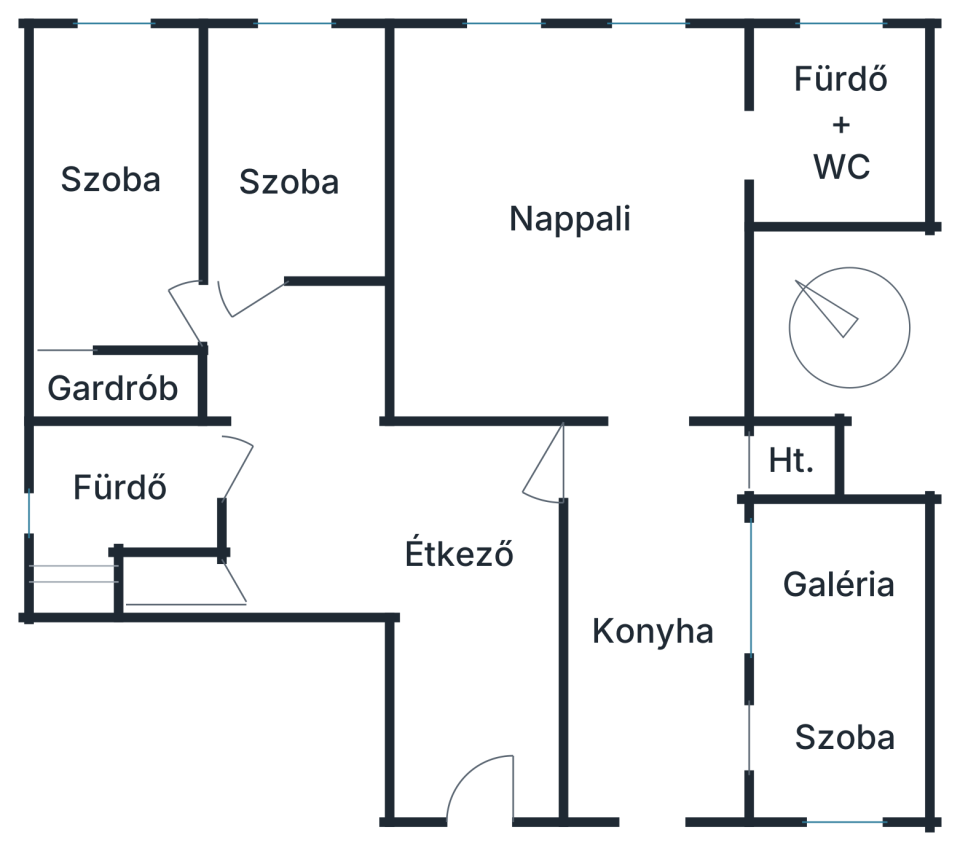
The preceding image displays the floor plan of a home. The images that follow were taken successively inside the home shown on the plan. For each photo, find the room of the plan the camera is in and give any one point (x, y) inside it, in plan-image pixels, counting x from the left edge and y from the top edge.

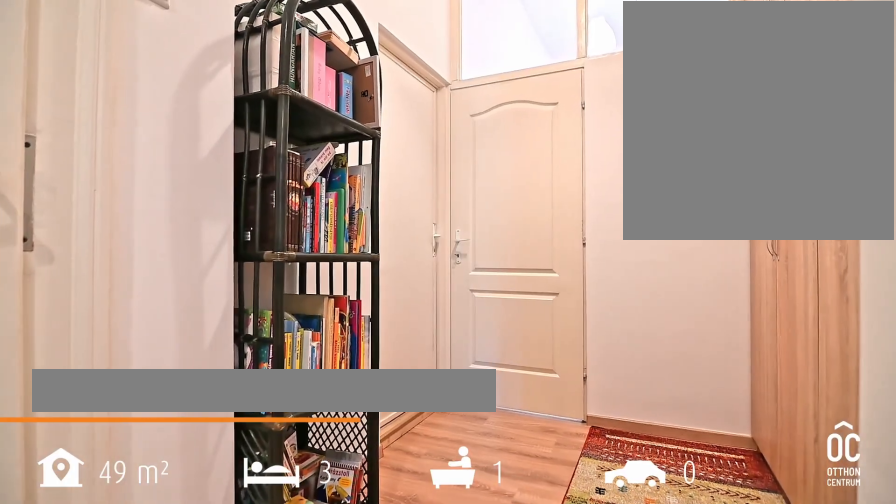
(291, 413)
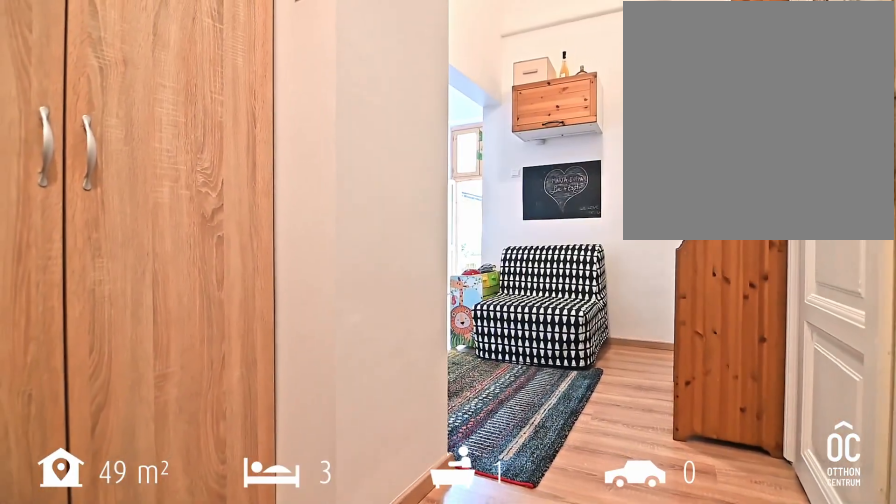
(291, 413)
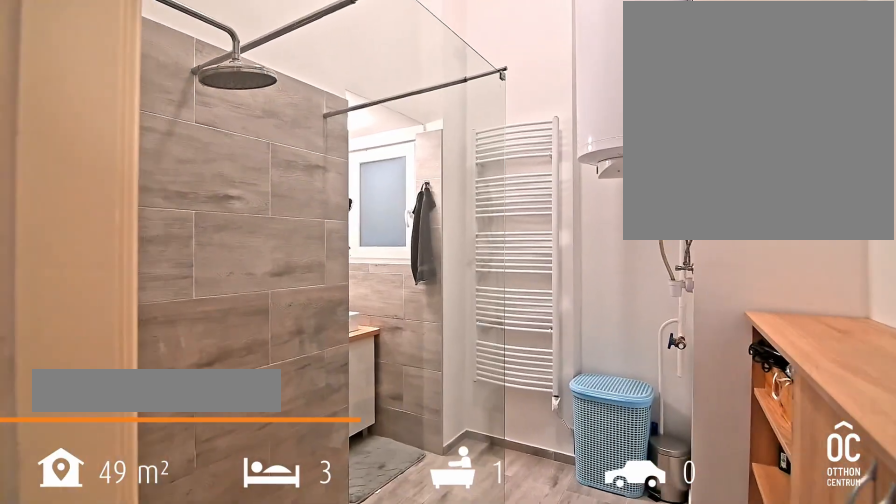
(121, 485)
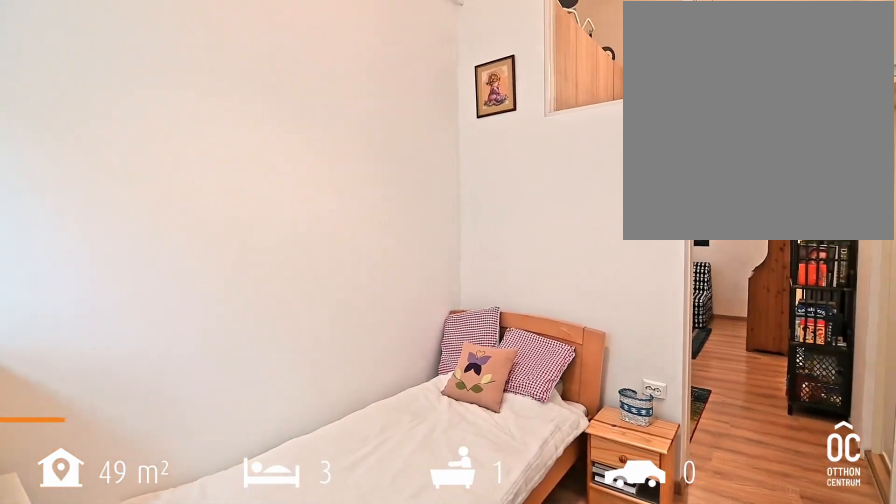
(293, 182)
